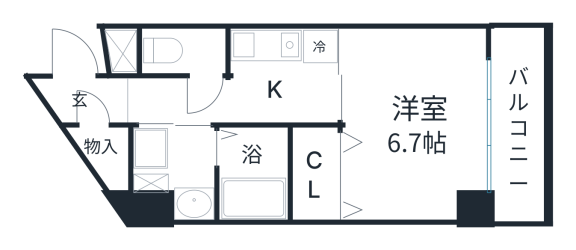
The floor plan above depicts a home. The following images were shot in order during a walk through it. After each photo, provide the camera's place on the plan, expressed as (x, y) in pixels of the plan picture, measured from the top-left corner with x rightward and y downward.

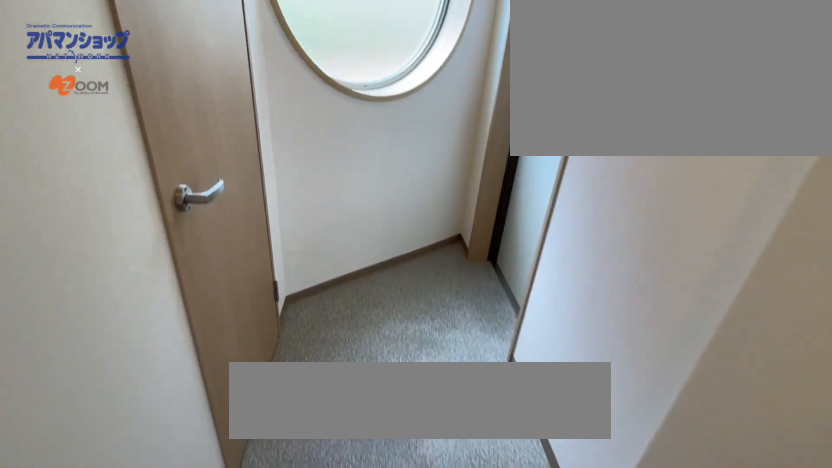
(133, 98)
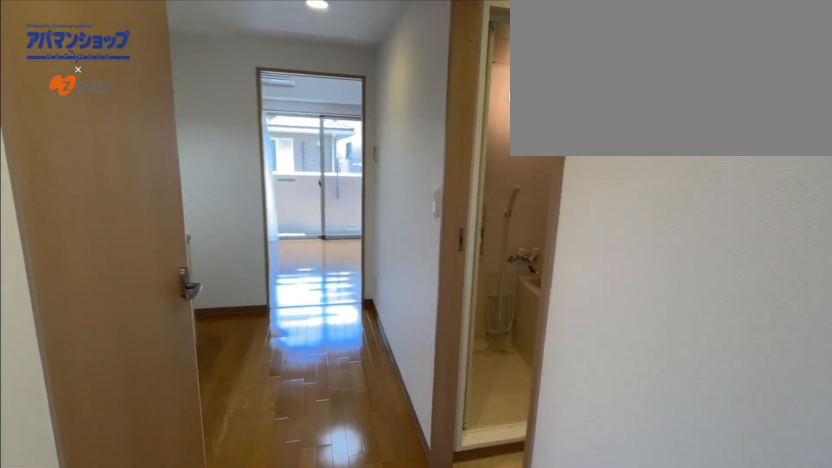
(90, 79)
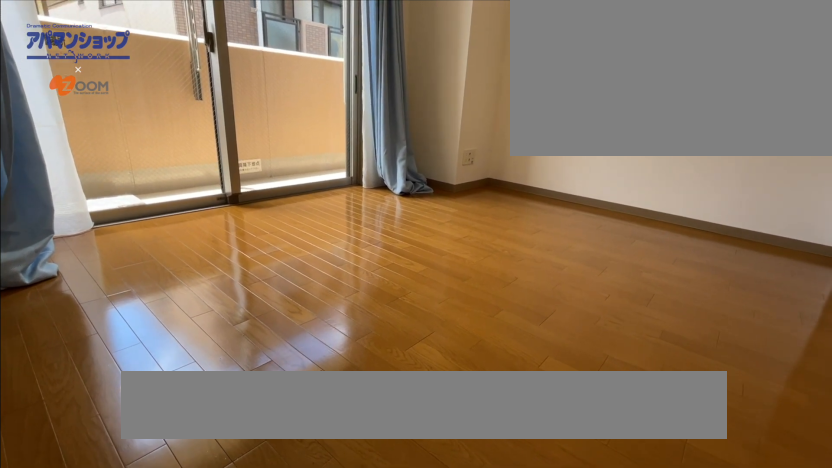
(358, 43)
